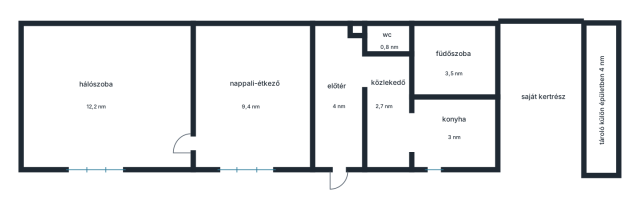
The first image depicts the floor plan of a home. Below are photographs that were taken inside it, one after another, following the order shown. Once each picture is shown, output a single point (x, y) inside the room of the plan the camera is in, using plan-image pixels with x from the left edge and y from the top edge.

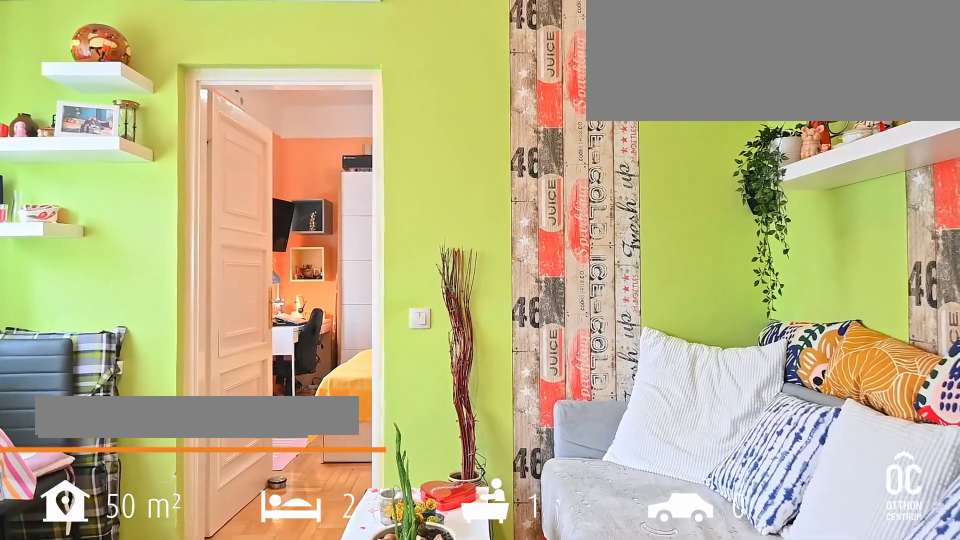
(253, 102)
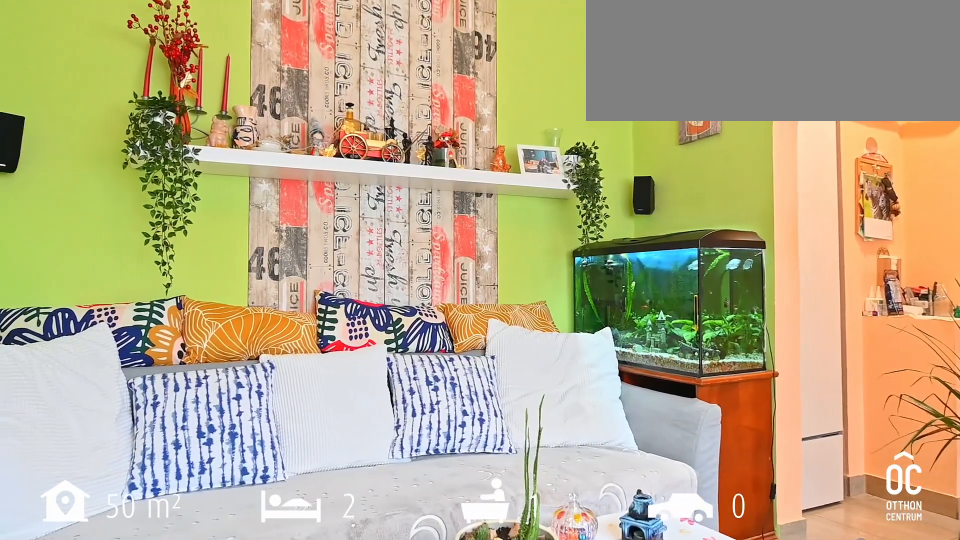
(253, 102)
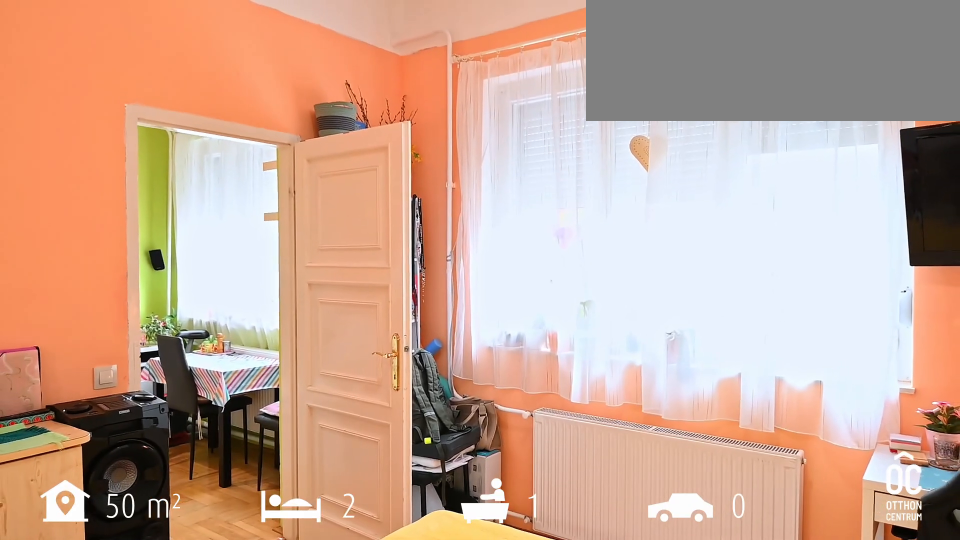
(105, 99)
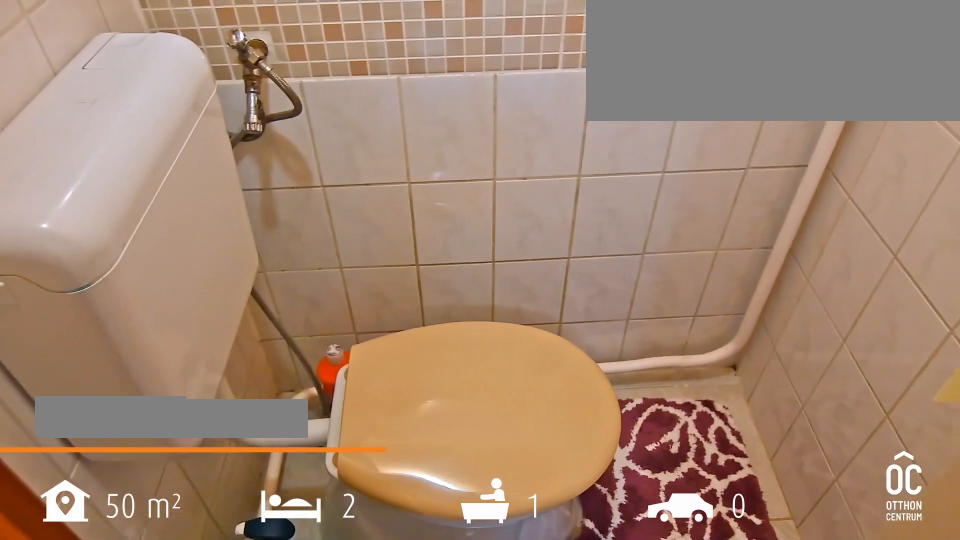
(387, 39)
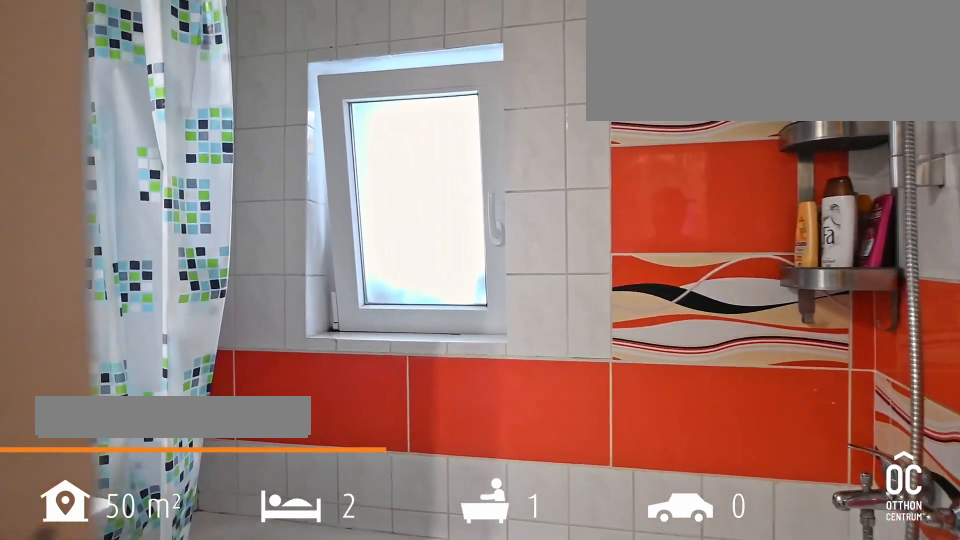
(453, 60)
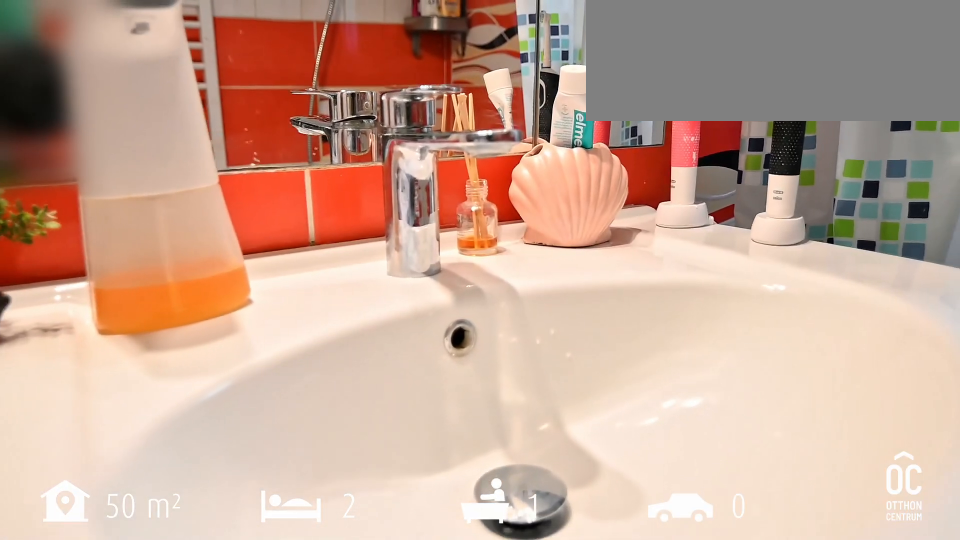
(454, 61)
